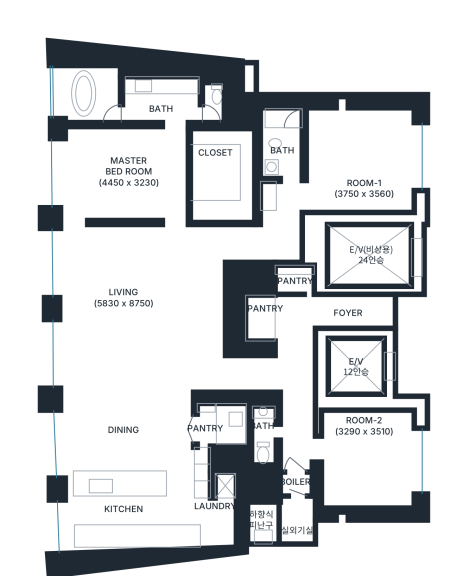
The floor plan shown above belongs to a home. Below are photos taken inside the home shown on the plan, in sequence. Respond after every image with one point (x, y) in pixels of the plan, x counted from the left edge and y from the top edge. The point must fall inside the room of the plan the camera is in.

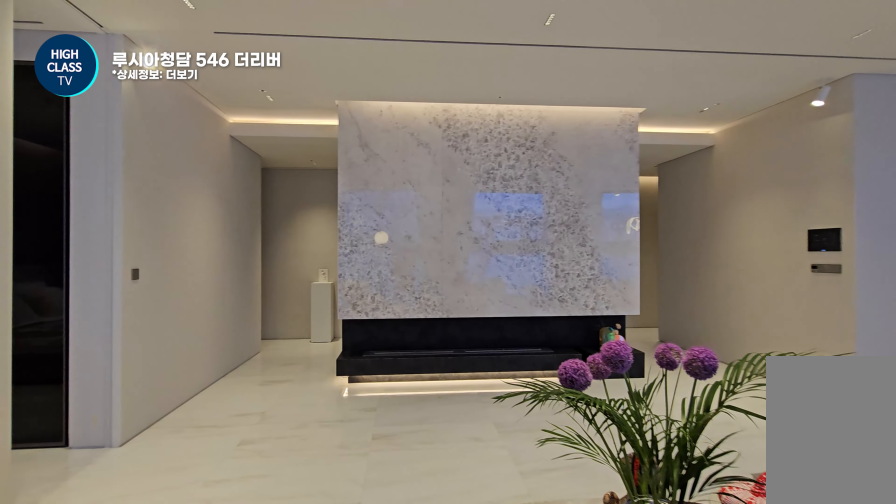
(136, 300)
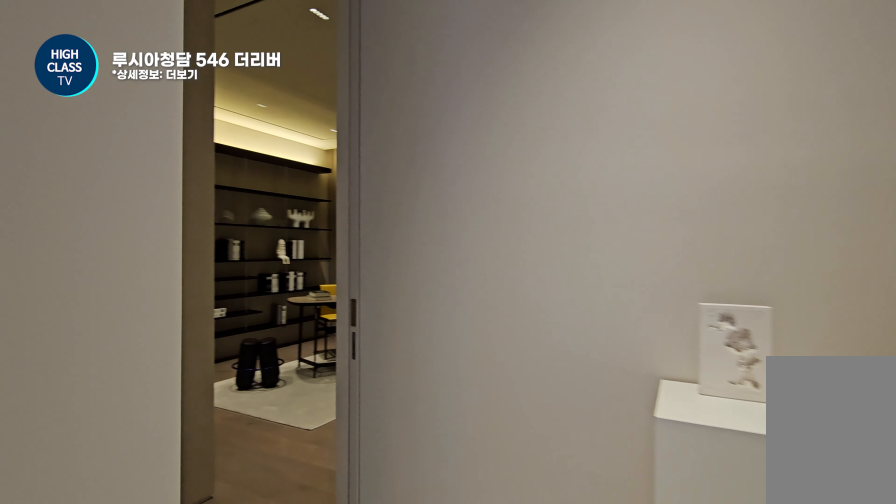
(262, 241)
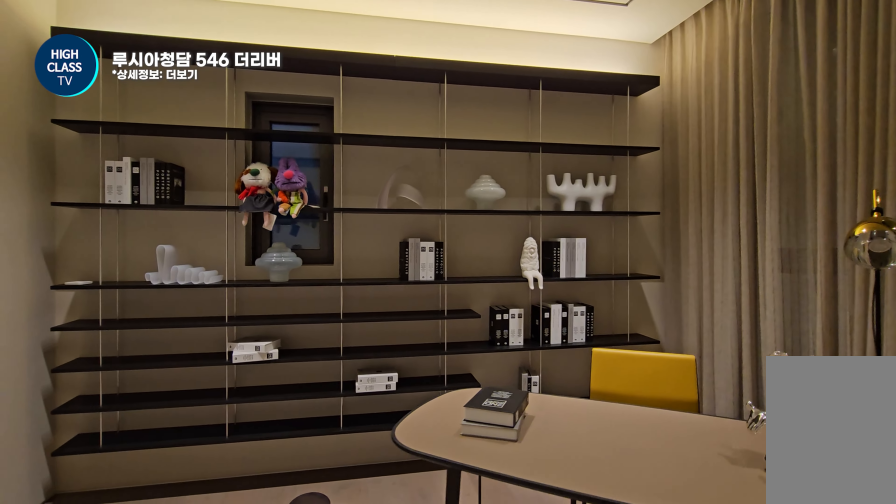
(336, 157)
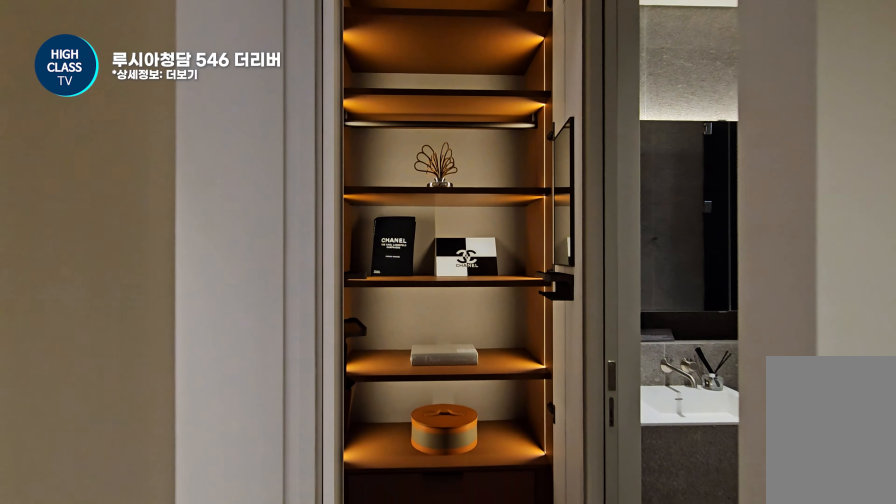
(336, 157)
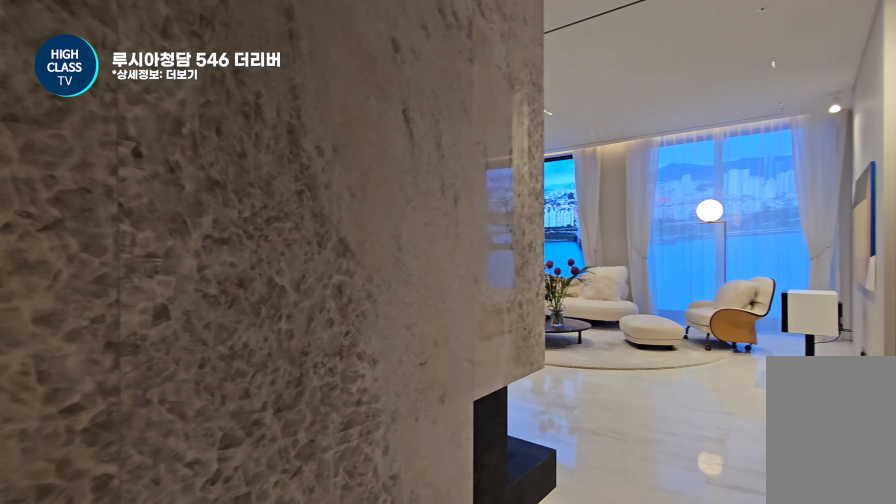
(262, 241)
